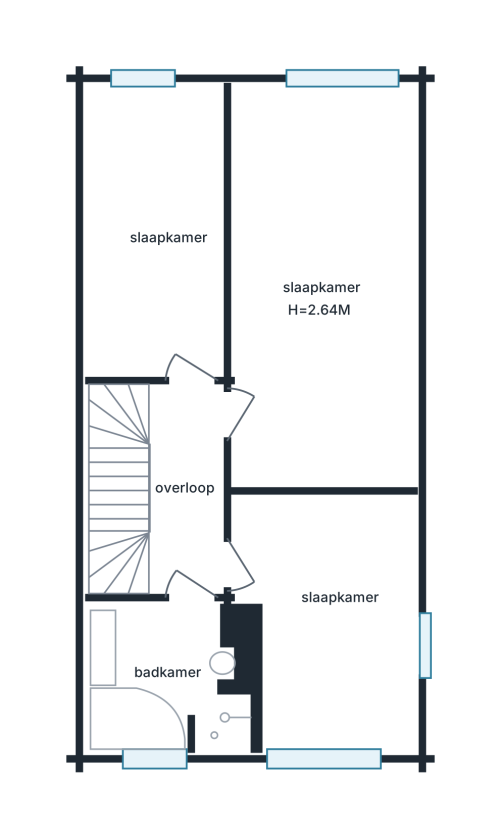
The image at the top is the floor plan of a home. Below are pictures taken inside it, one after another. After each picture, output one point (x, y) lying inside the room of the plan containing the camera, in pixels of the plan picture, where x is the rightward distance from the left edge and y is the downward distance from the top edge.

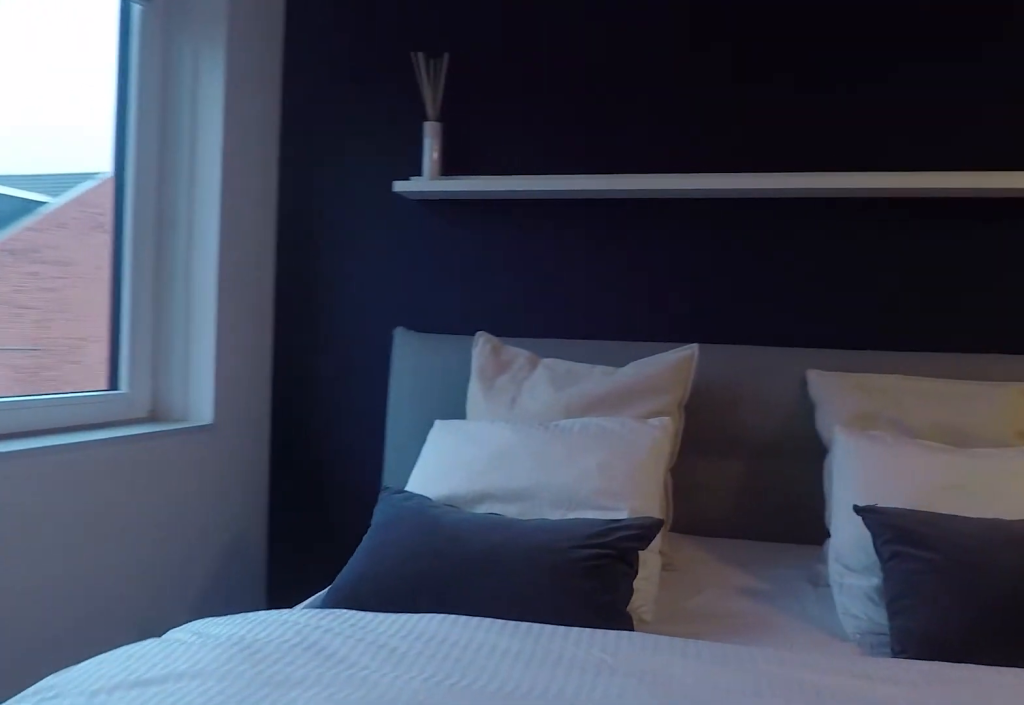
(332, 323)
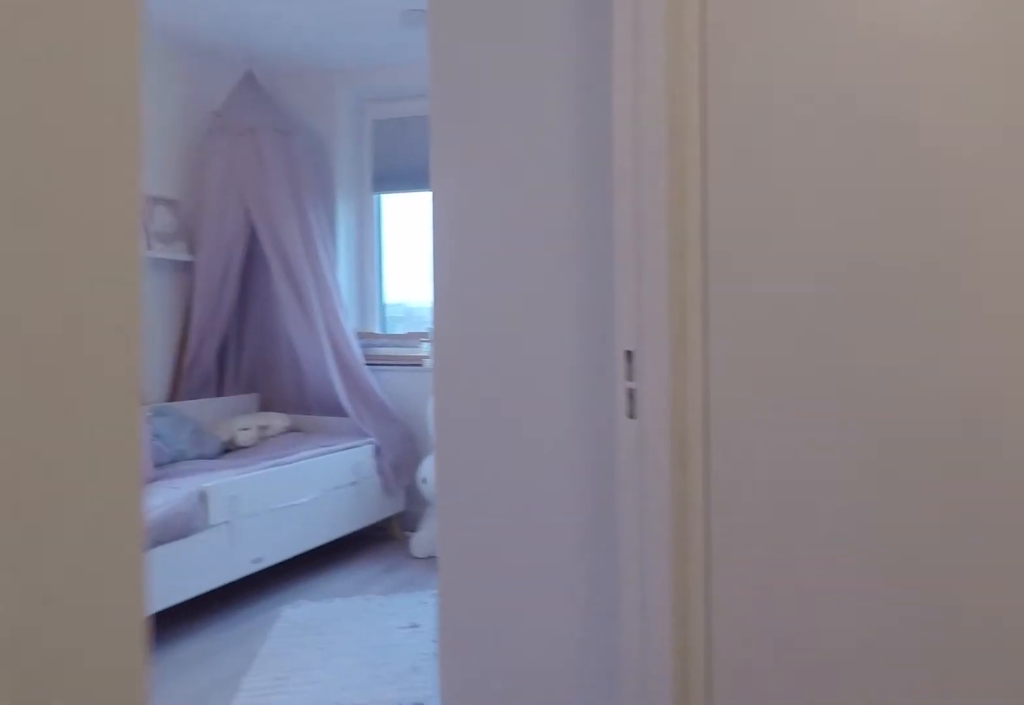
(185, 489)
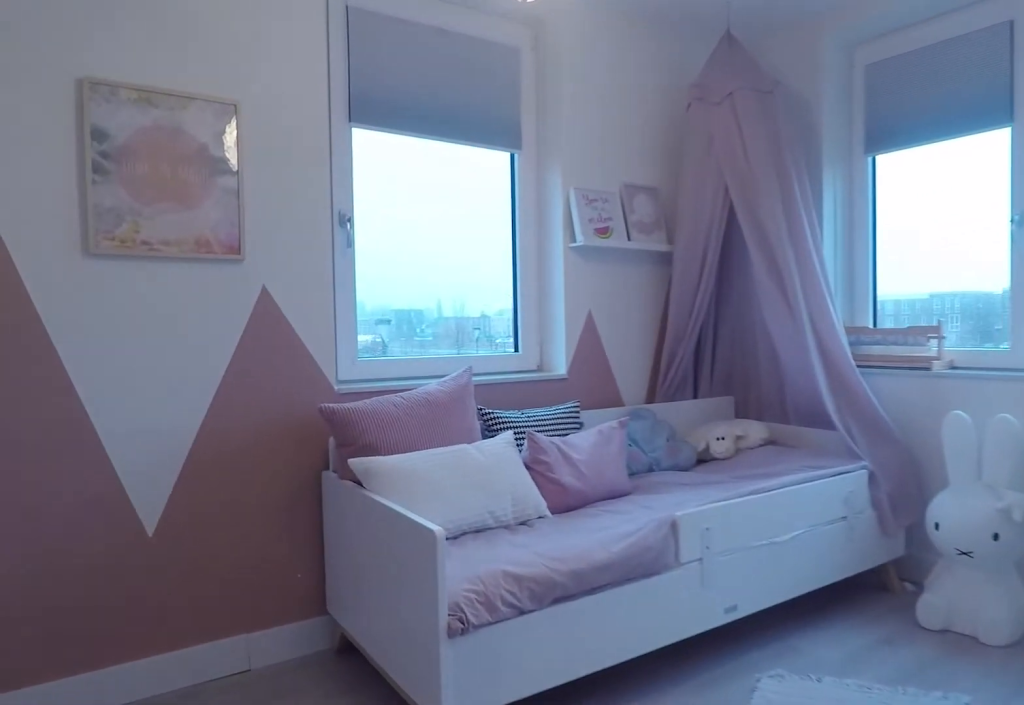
(330, 630)
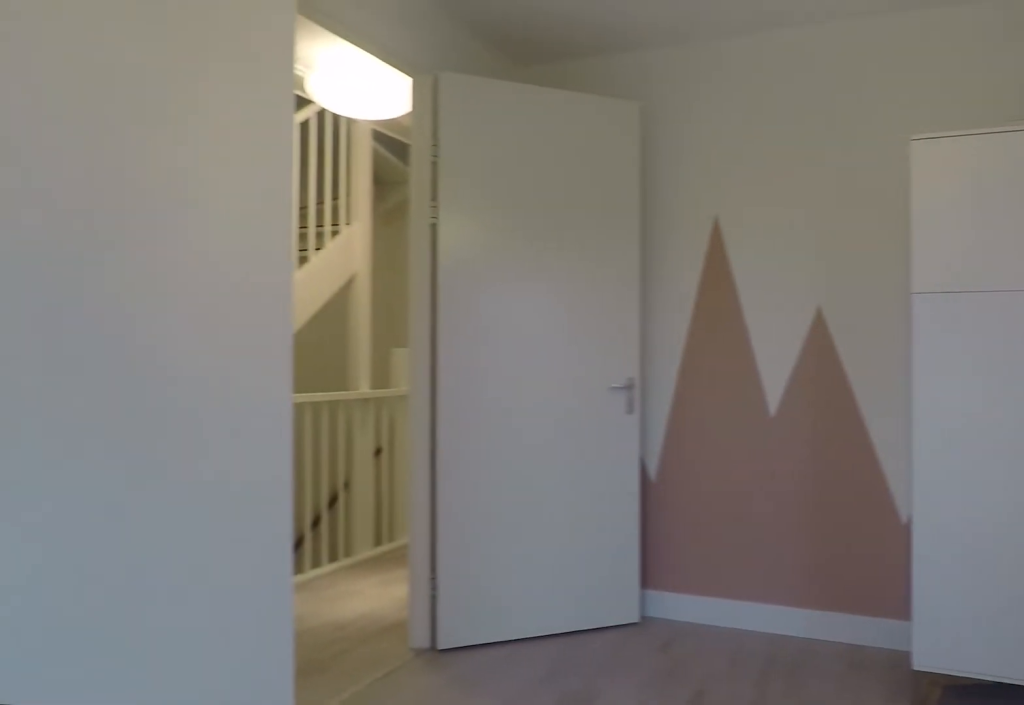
(330, 630)
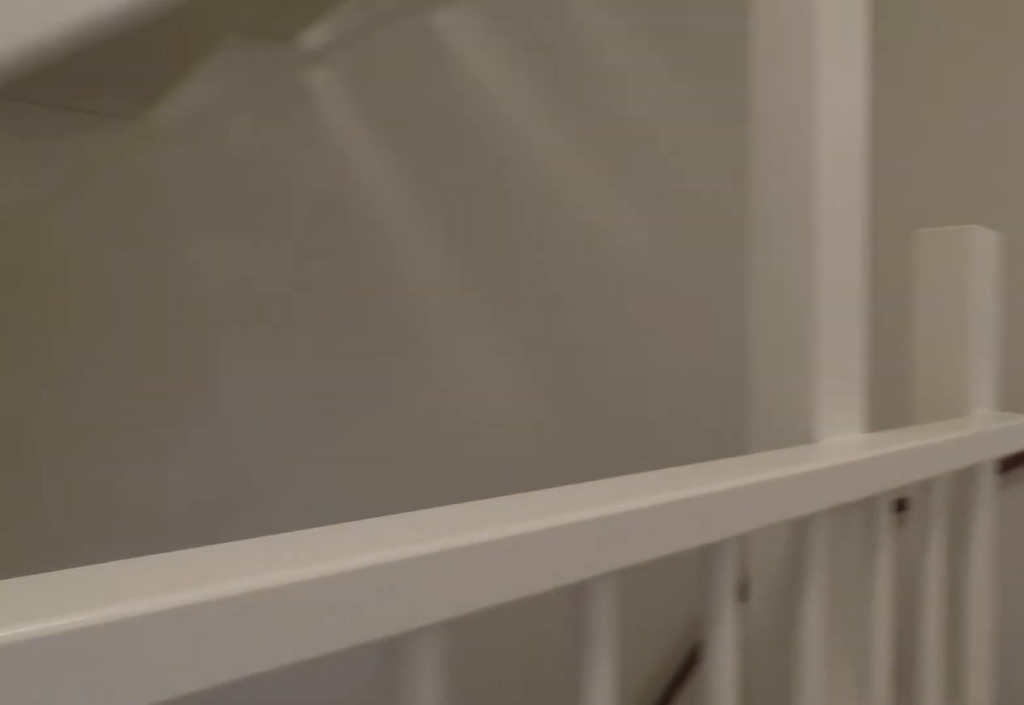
(185, 490)
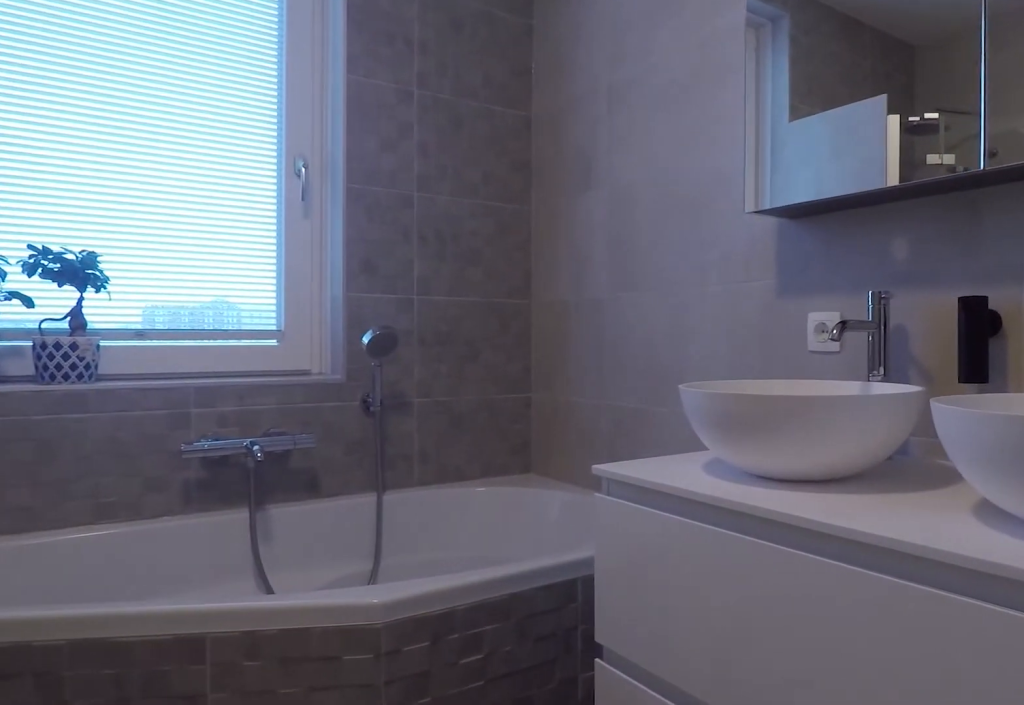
(164, 679)
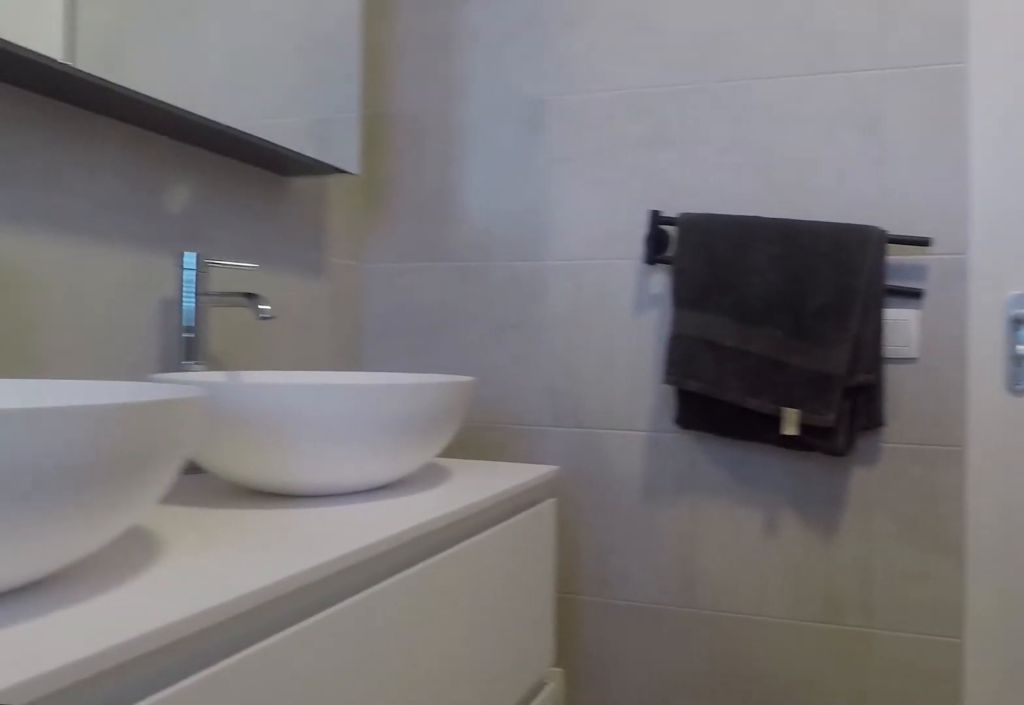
(164, 679)
